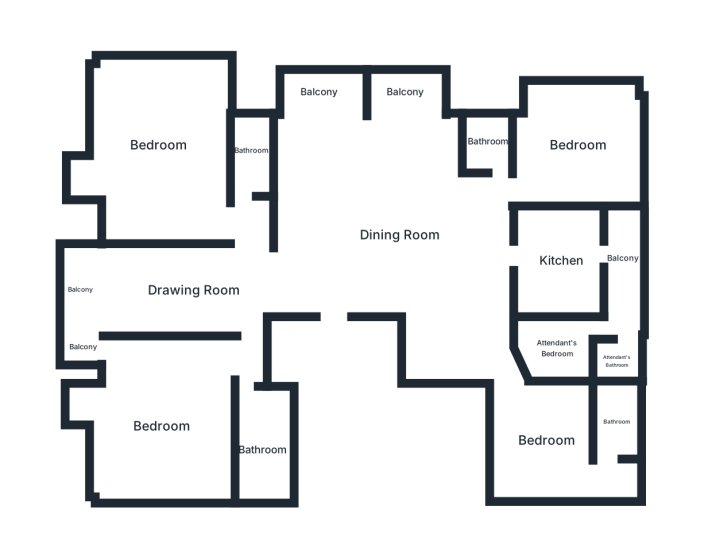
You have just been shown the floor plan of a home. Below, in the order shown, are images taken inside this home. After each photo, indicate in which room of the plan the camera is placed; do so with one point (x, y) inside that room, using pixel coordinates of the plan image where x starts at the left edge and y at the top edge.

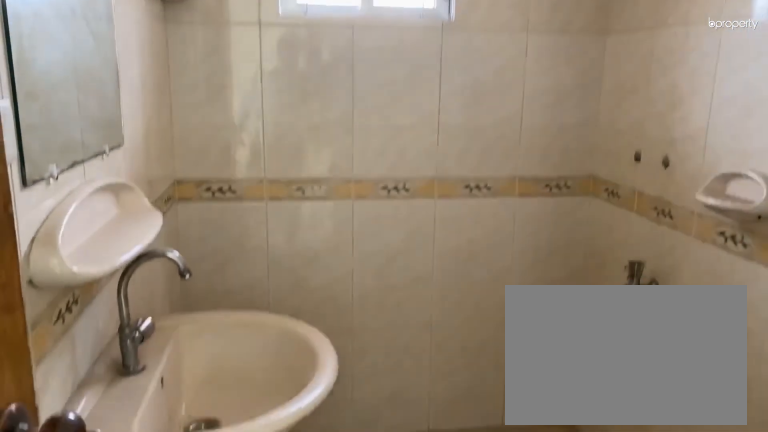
(253, 151)
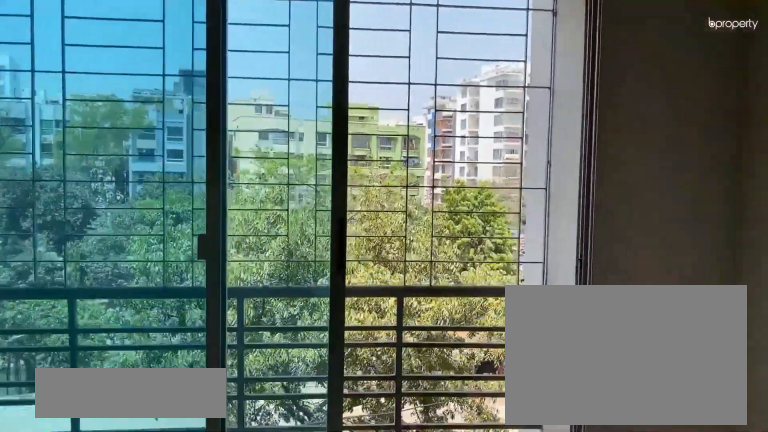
(403, 128)
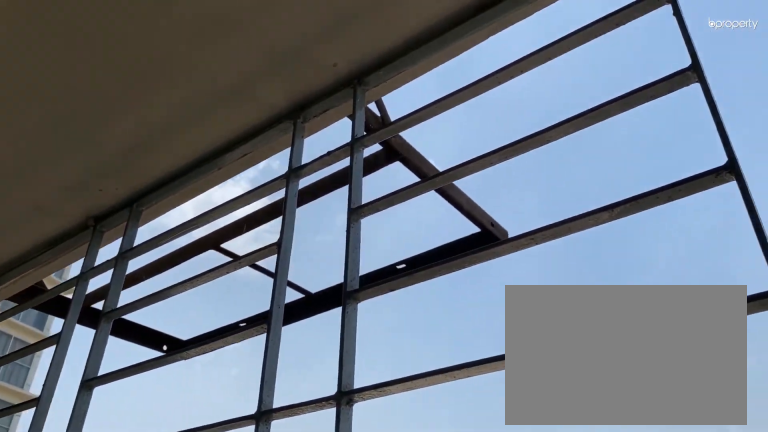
(405, 93)
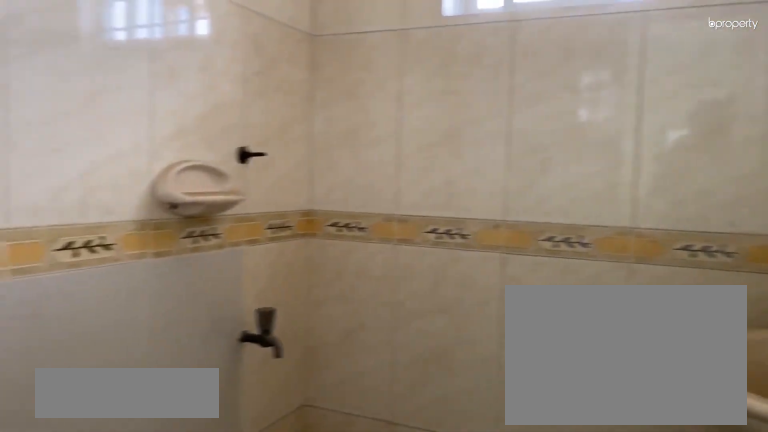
(489, 142)
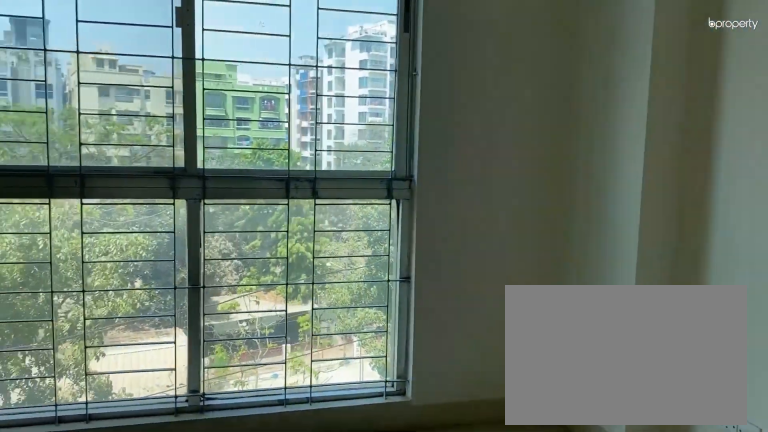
(577, 144)
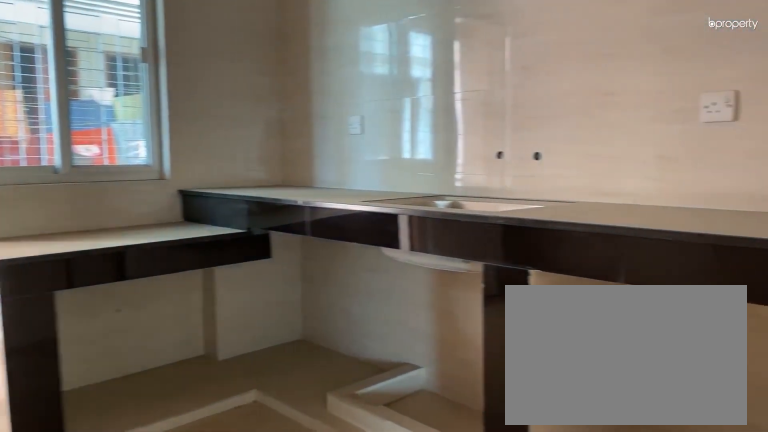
(561, 261)
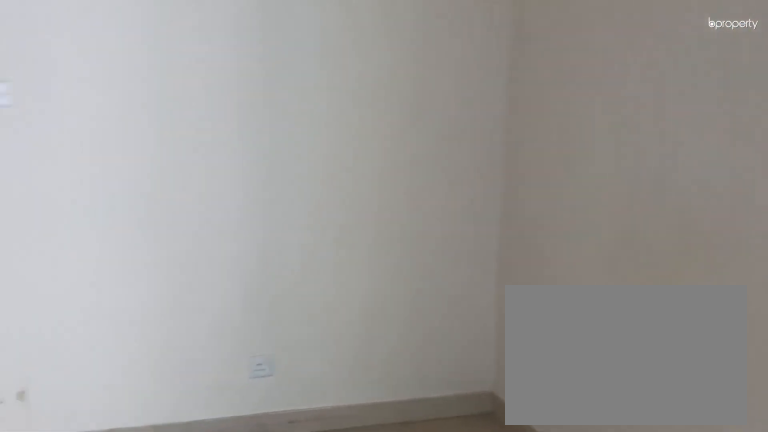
(545, 437)
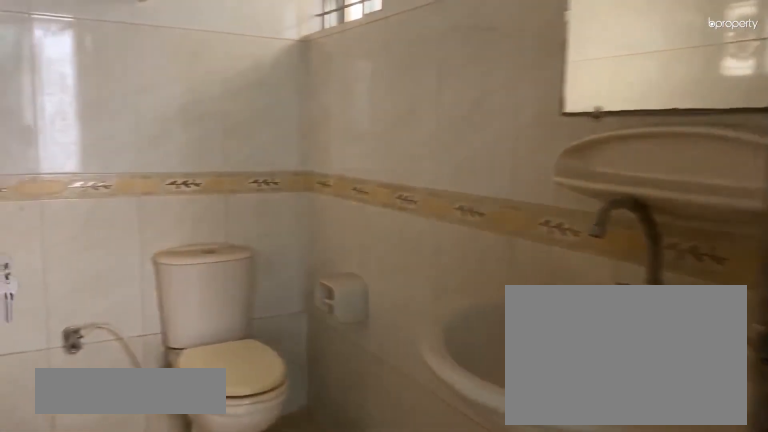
(616, 422)
